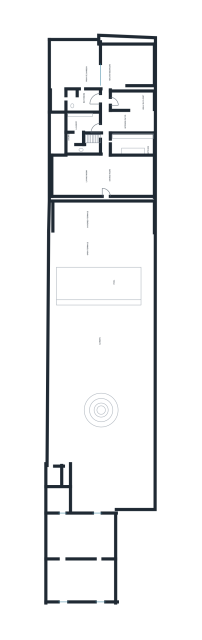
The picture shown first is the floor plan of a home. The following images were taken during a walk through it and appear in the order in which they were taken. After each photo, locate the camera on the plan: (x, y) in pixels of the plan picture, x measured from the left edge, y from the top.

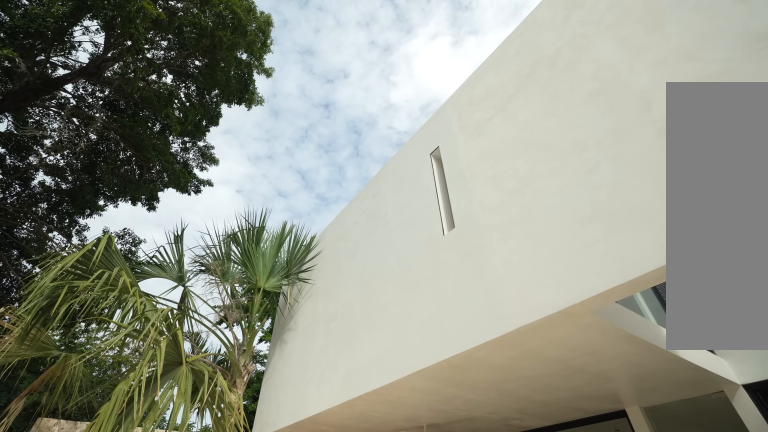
(130, 246)
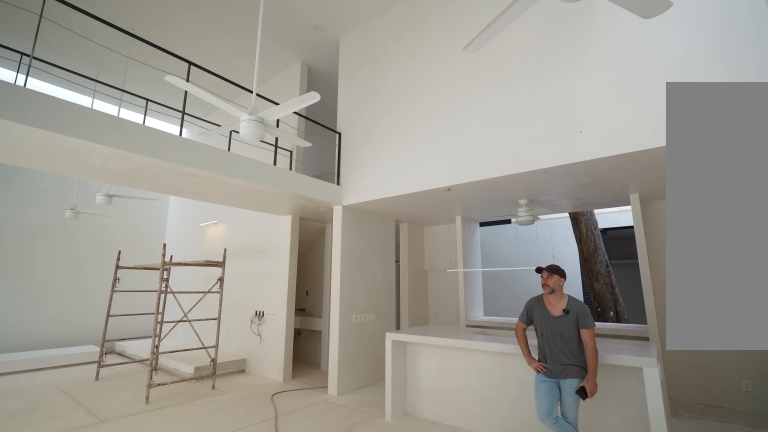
(140, 174)
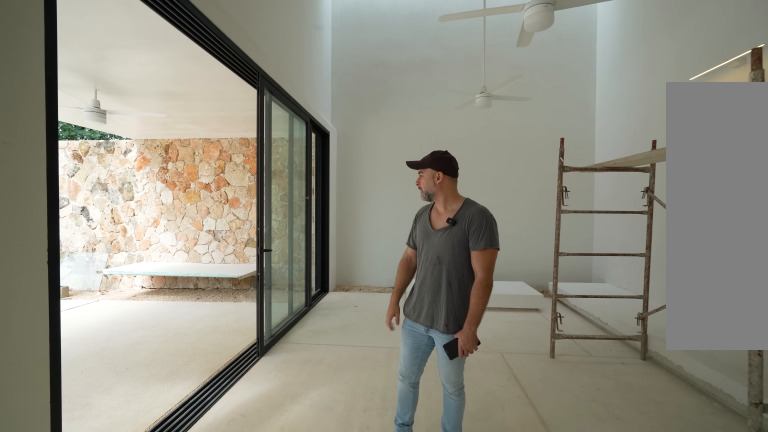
(83, 189)
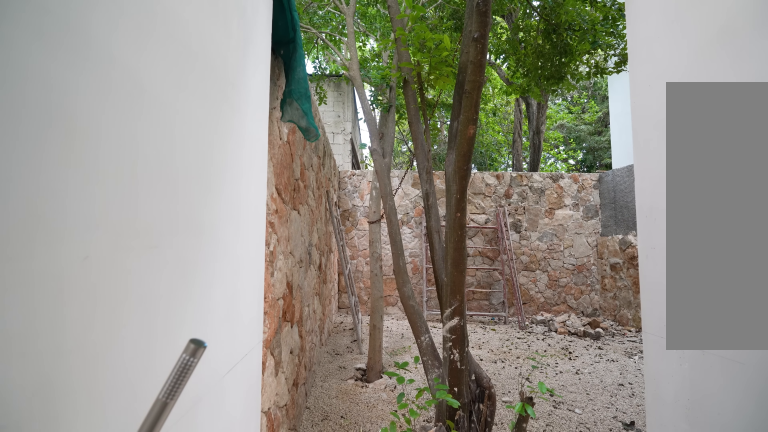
(60, 98)
